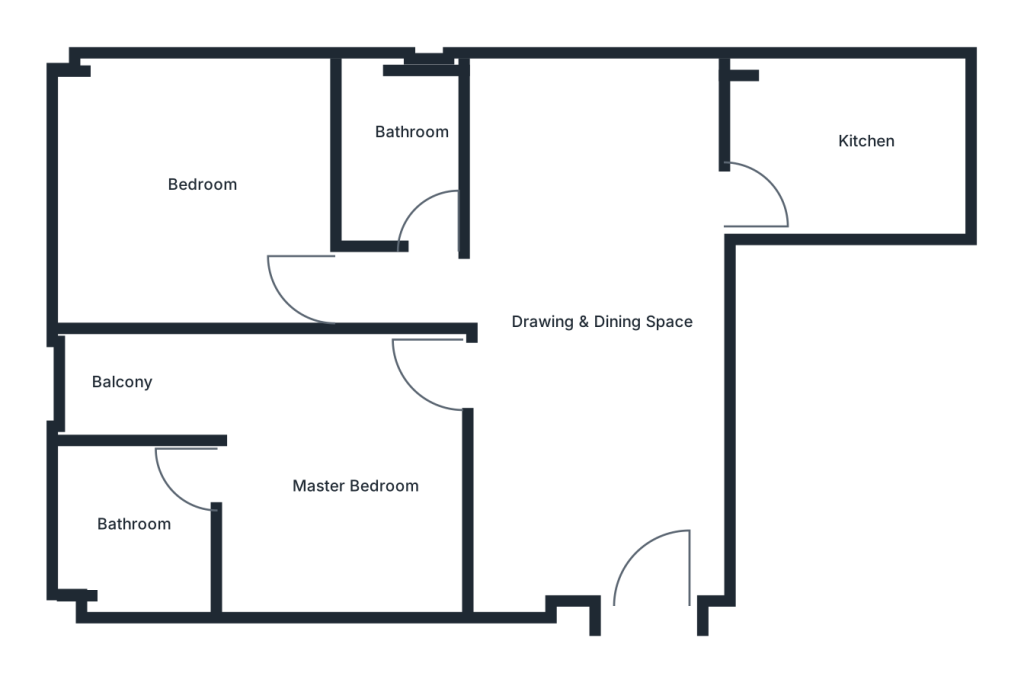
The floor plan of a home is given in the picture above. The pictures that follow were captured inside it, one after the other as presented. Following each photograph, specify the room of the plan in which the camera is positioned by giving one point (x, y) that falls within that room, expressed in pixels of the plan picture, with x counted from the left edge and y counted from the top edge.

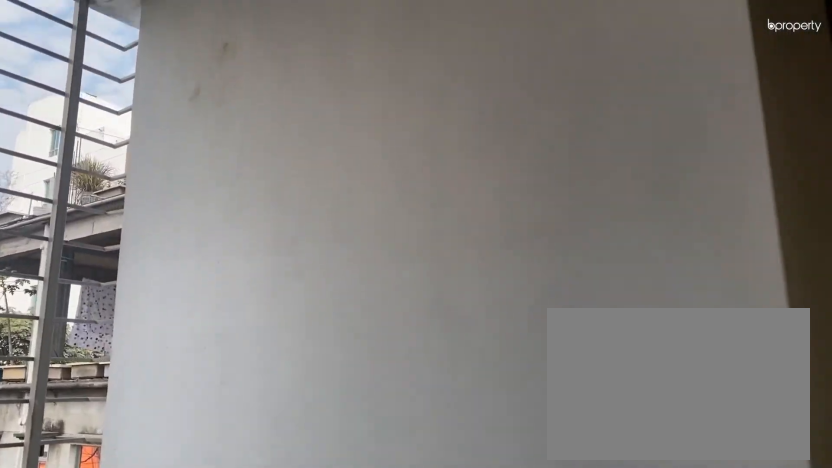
(115, 379)
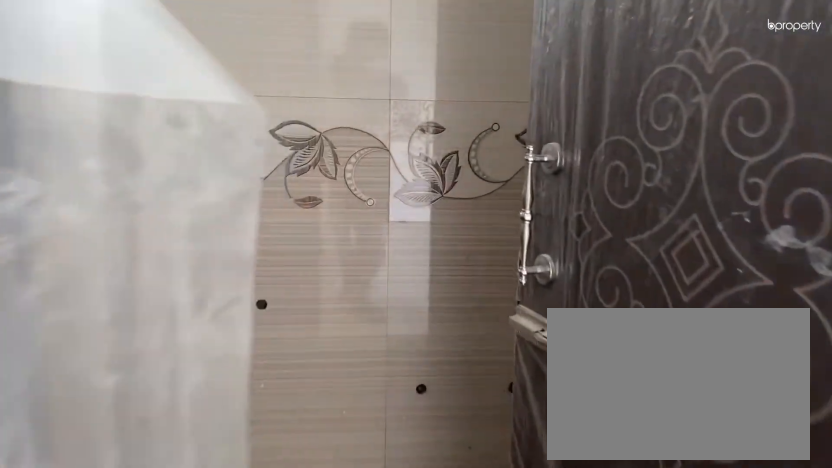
(137, 525)
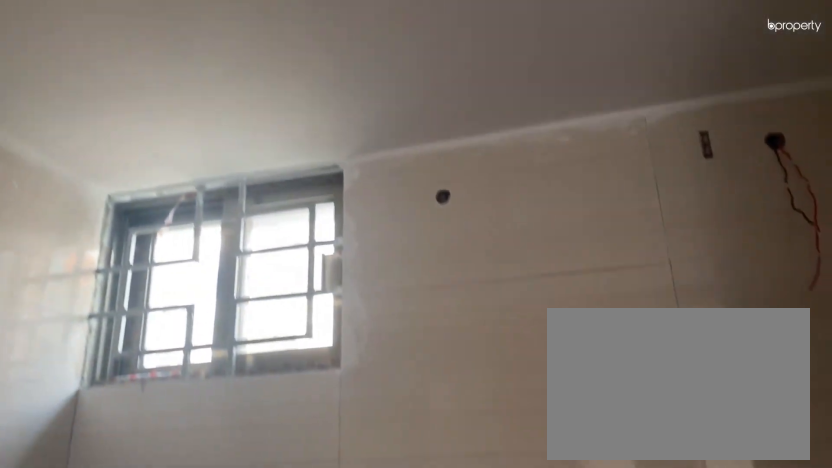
(137, 525)
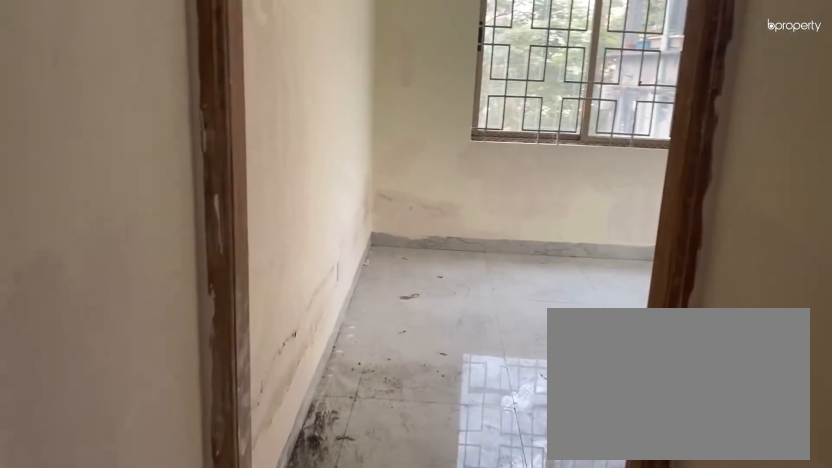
(406, 287)
